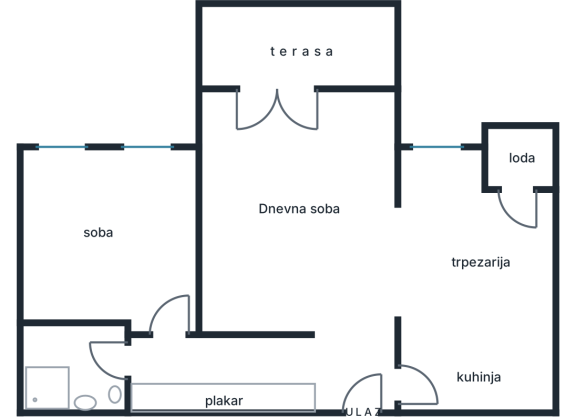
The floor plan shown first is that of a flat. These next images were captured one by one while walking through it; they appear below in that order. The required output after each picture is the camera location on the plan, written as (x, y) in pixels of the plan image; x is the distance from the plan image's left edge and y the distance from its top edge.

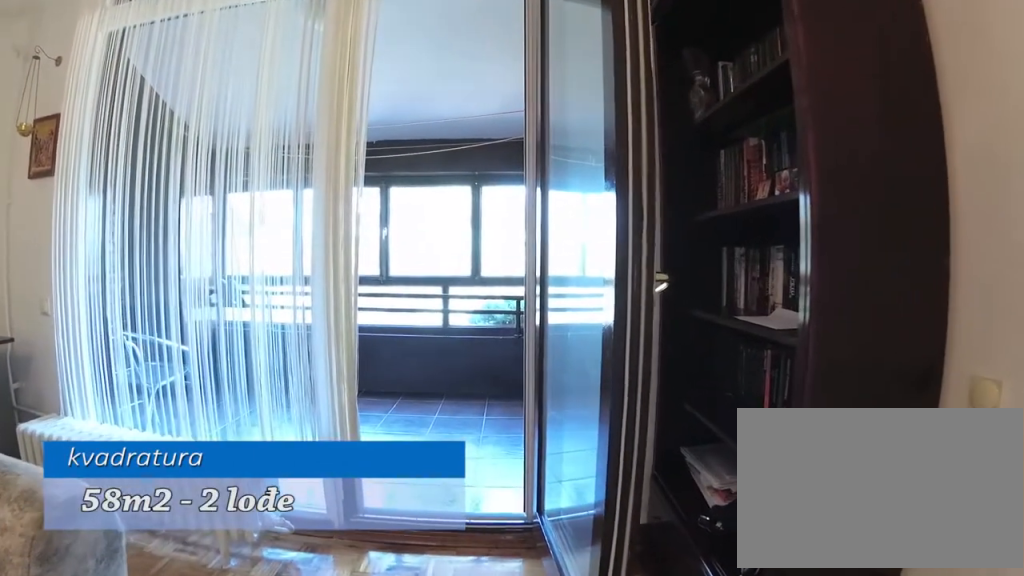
(308, 181)
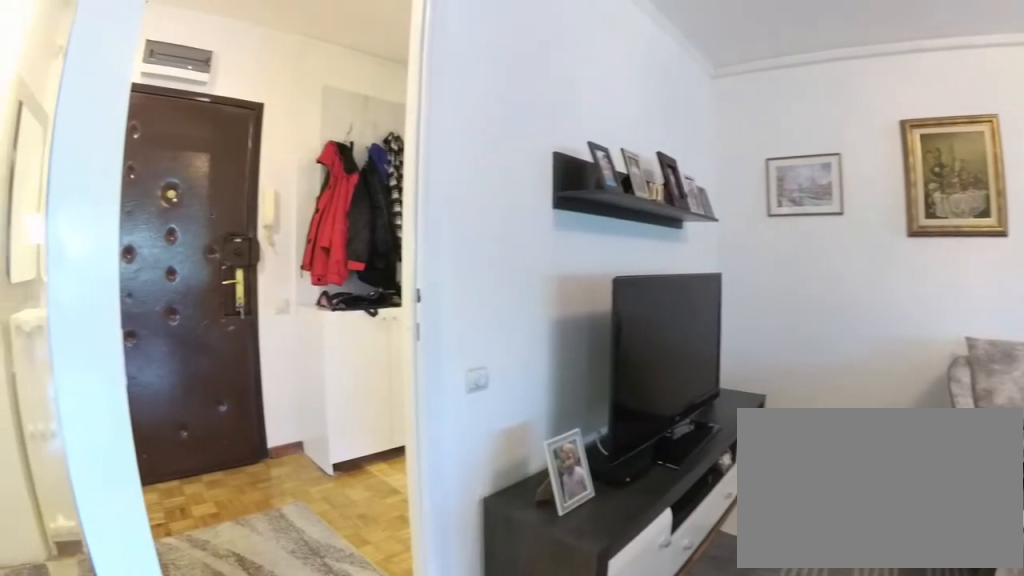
(374, 287)
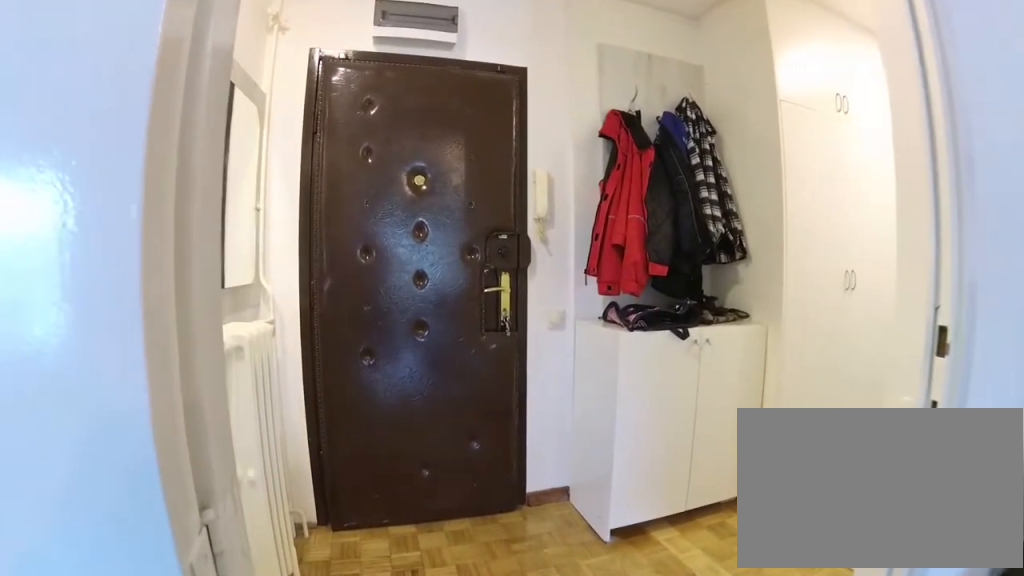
(360, 308)
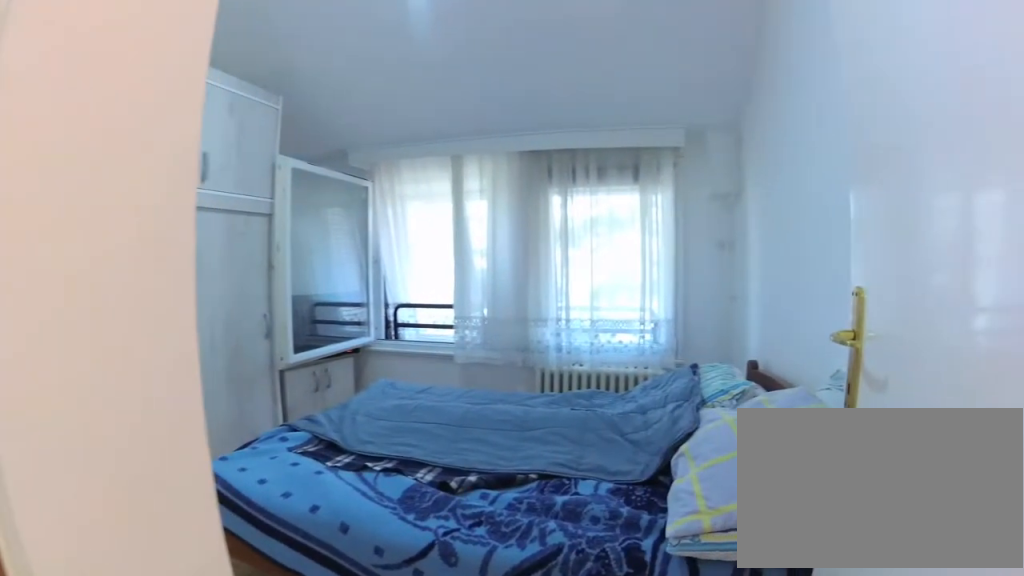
(178, 355)
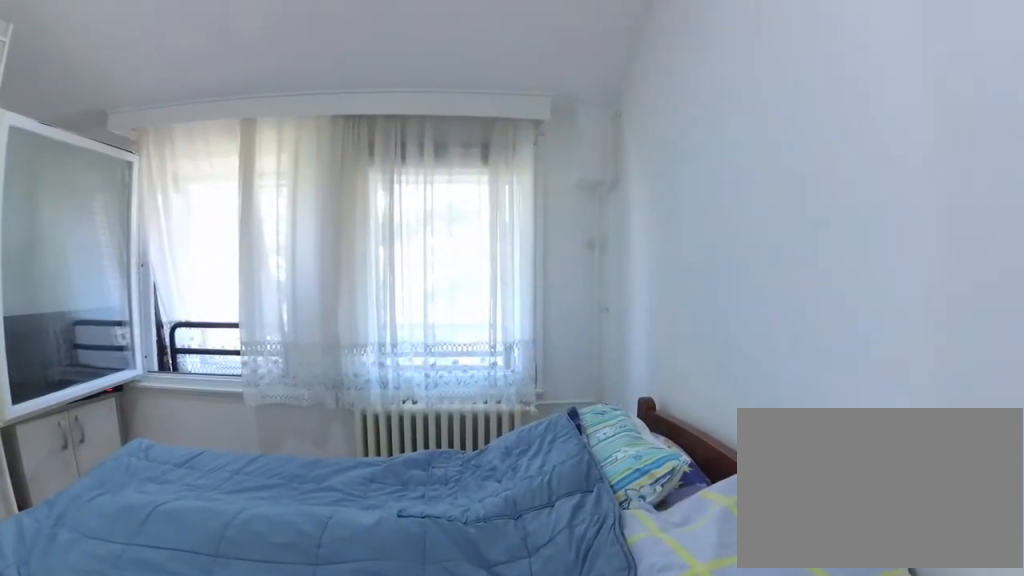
(174, 336)
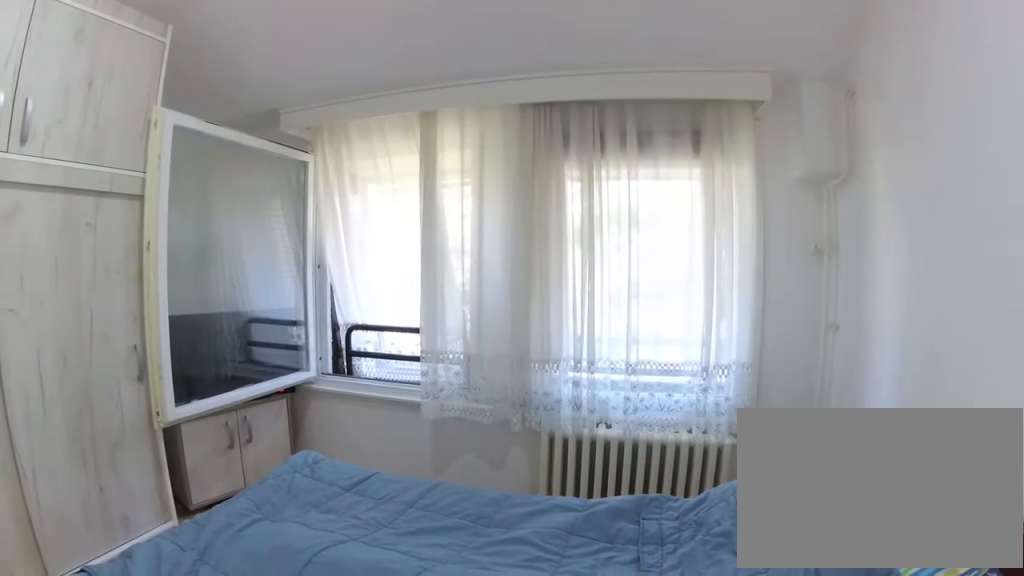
(175, 332)
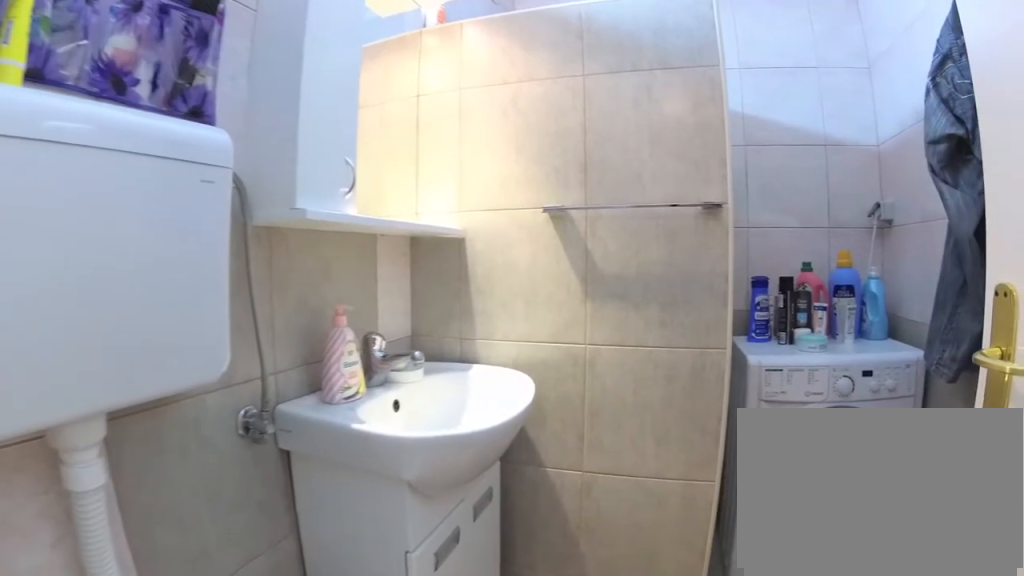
(145, 357)
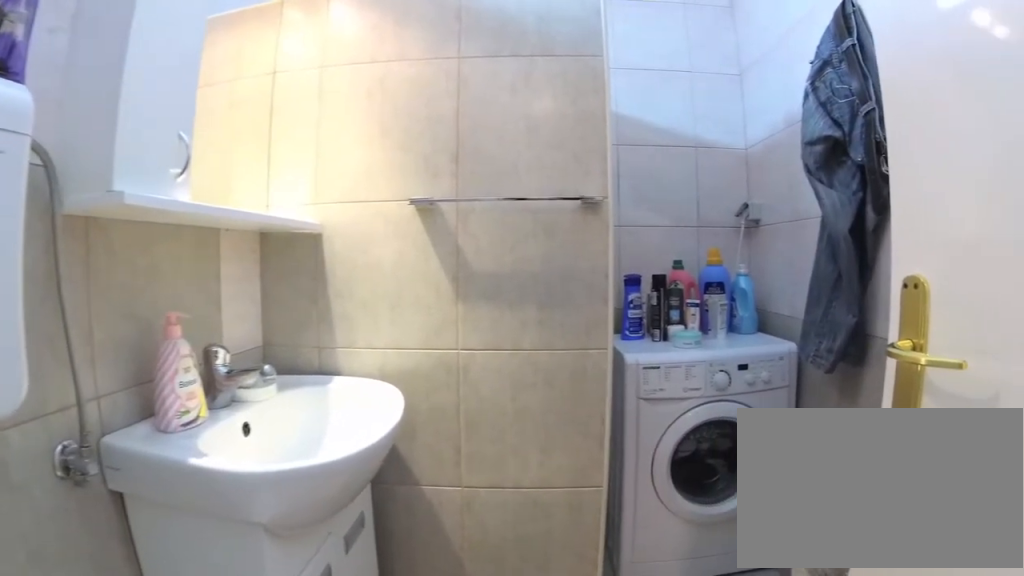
(137, 359)
